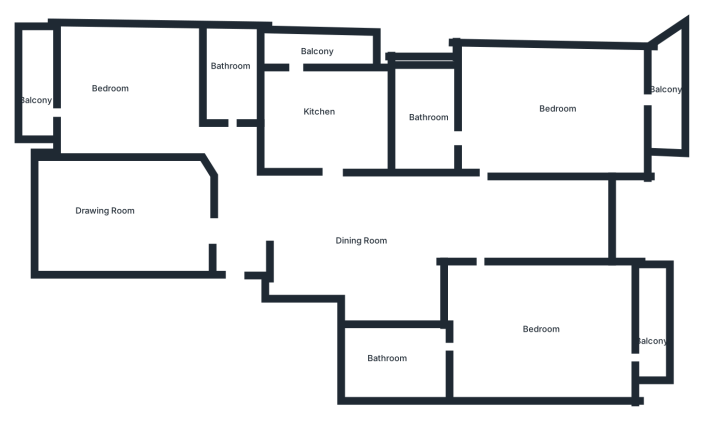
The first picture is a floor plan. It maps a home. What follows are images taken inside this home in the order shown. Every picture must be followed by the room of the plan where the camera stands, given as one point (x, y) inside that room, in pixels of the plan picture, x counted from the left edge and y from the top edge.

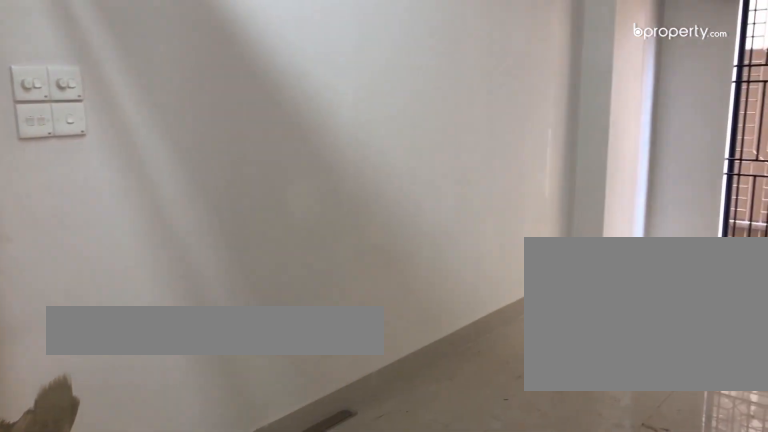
(235, 228)
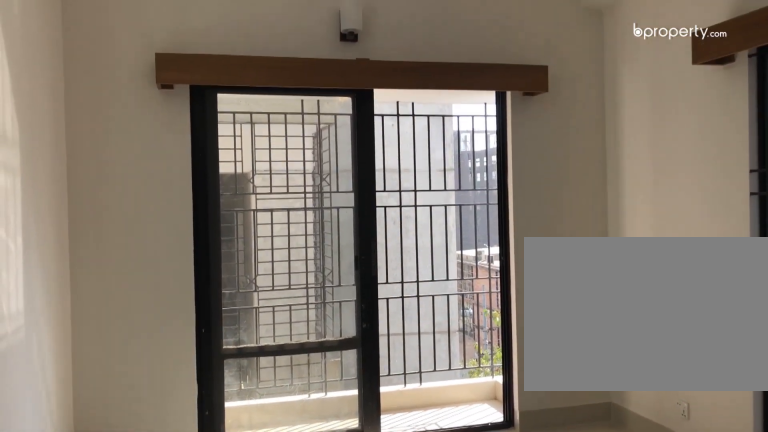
(132, 103)
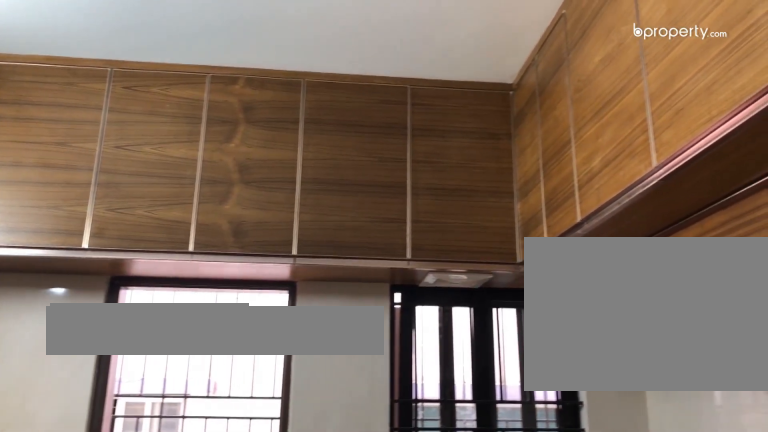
(331, 118)
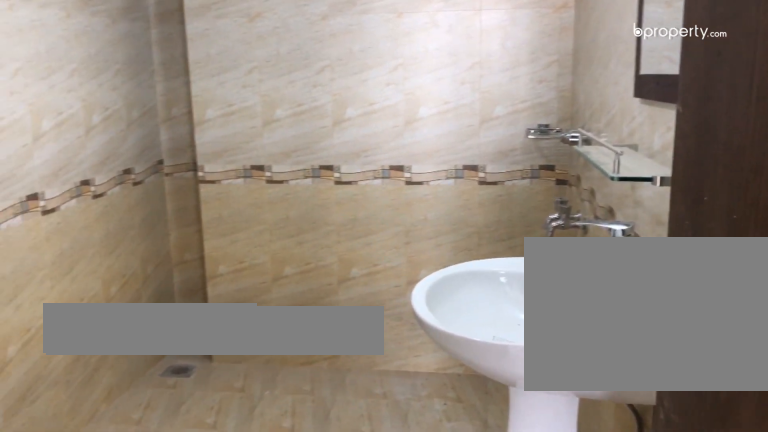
(394, 363)
